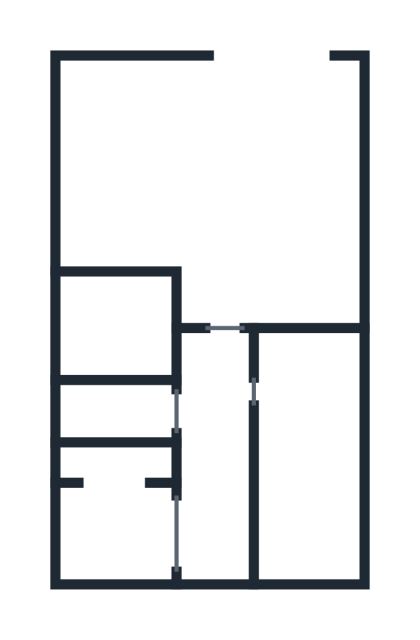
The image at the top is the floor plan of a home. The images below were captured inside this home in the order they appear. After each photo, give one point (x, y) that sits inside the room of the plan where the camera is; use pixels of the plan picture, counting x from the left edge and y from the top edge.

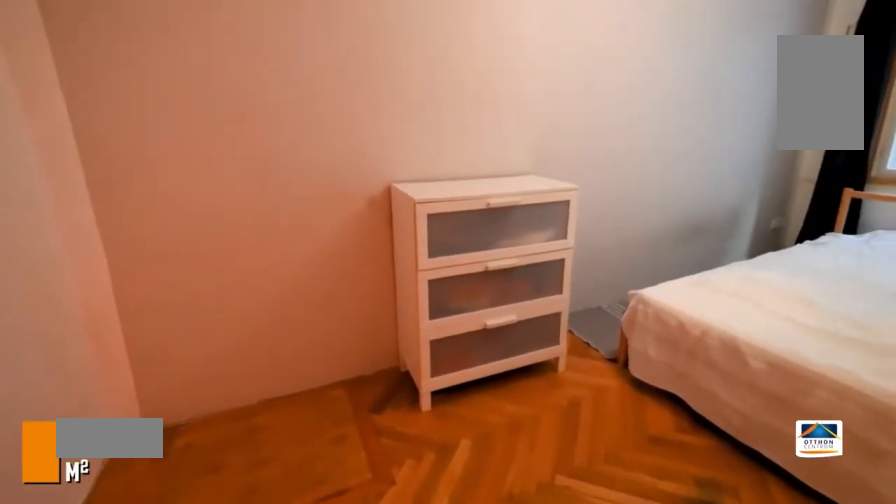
(306, 453)
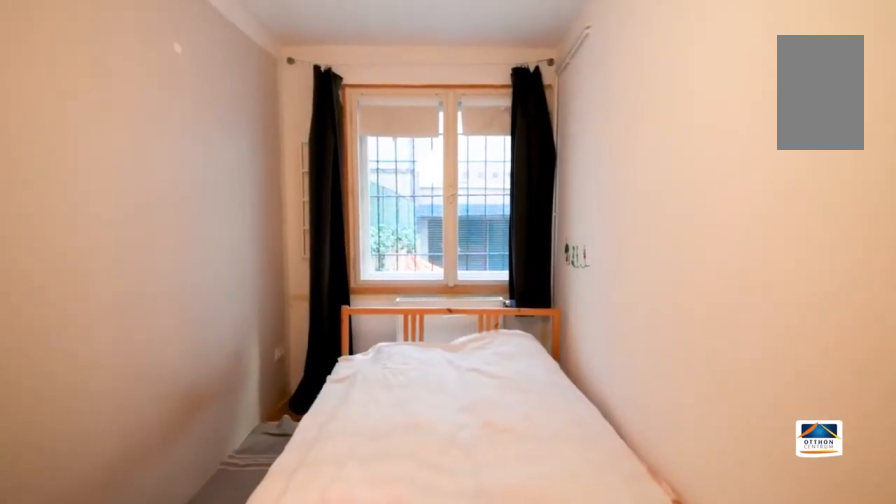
(308, 455)
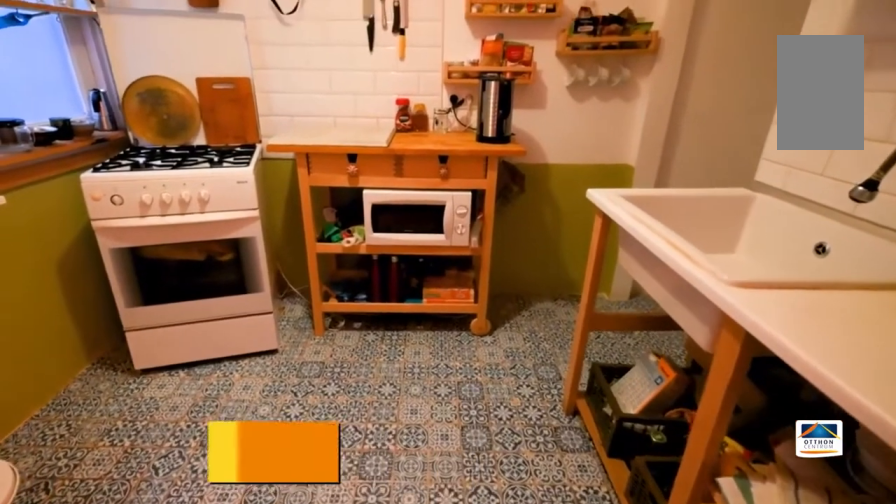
(122, 539)
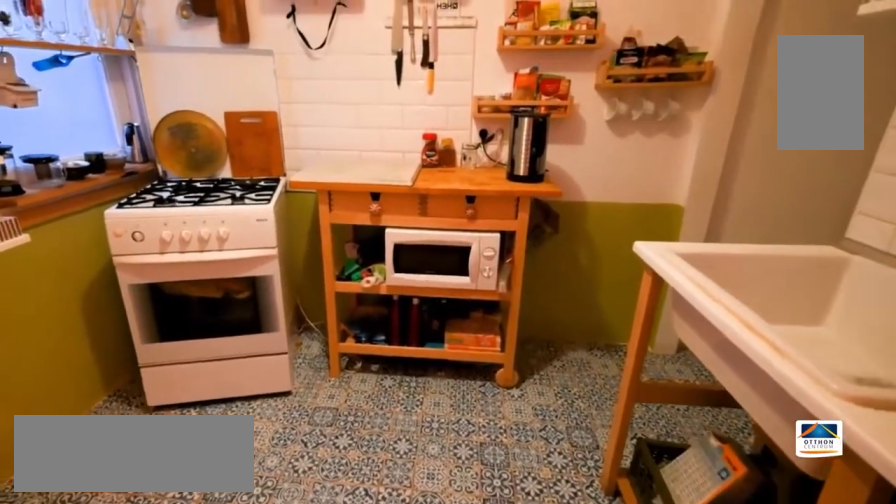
(123, 539)
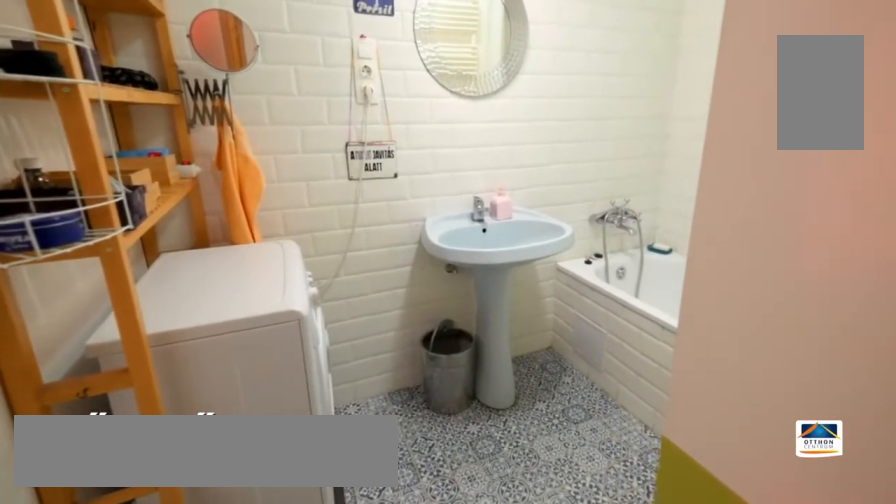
(115, 335)
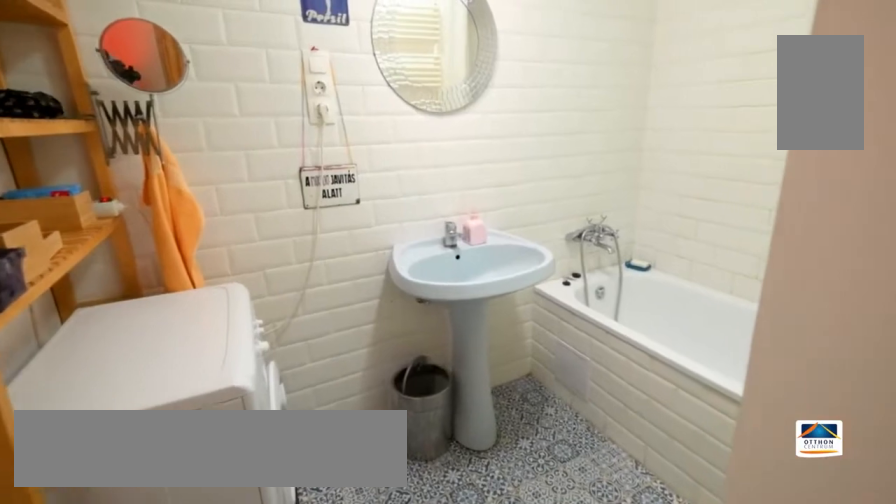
(108, 337)
